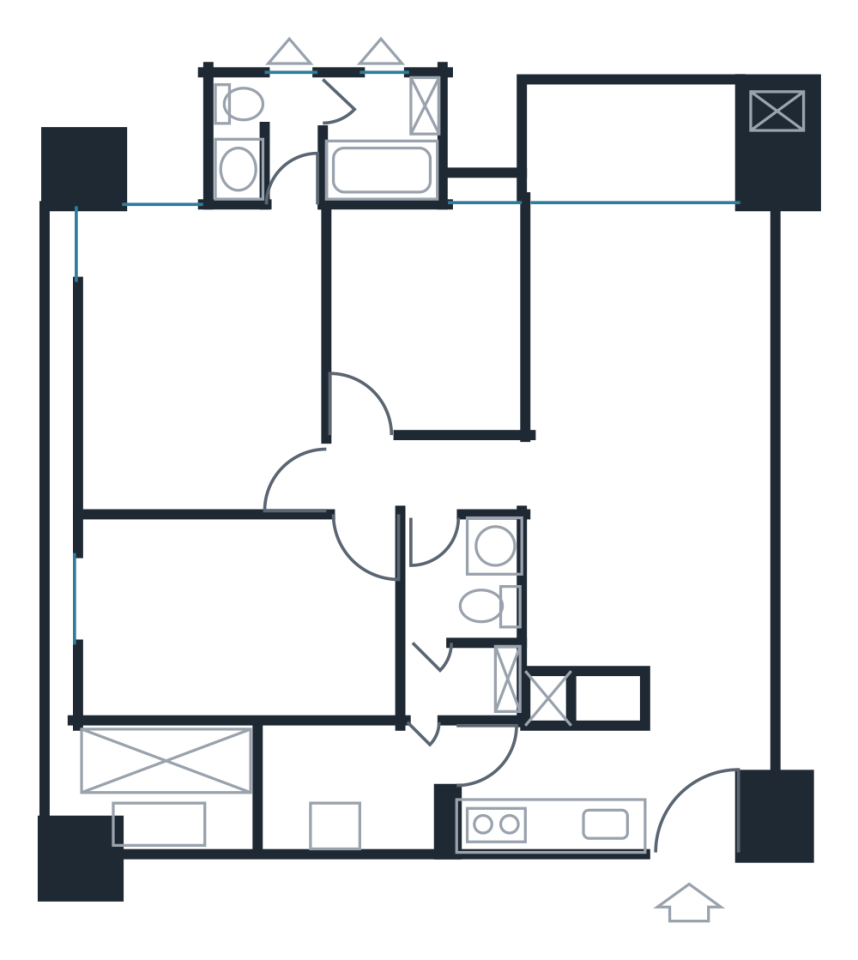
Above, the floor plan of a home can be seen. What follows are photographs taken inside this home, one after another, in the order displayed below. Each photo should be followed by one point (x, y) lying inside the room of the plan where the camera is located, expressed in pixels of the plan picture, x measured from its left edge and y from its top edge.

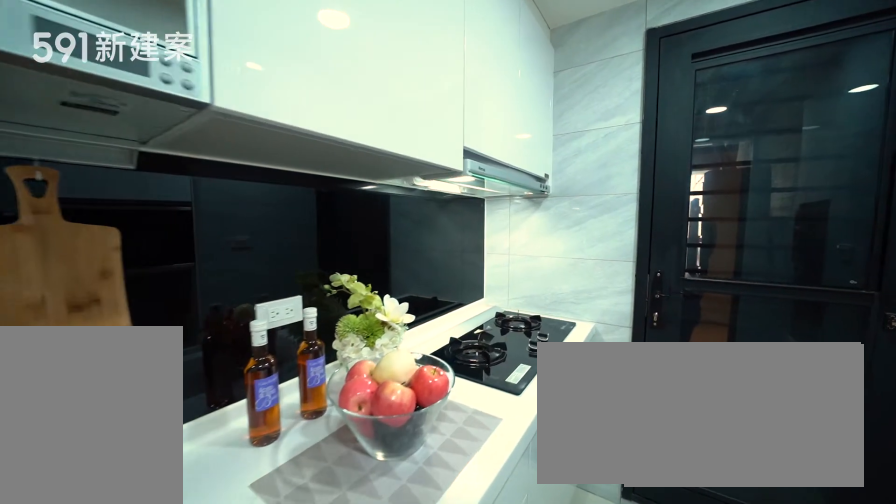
(546, 791)
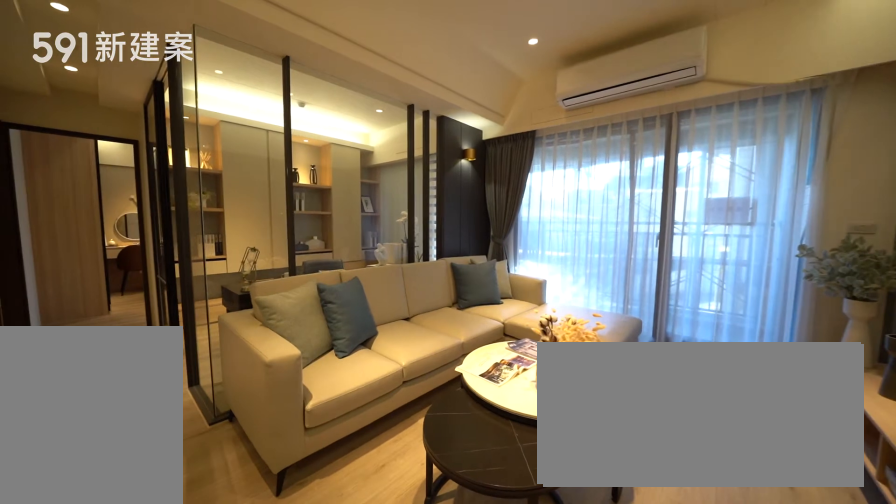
(638, 315)
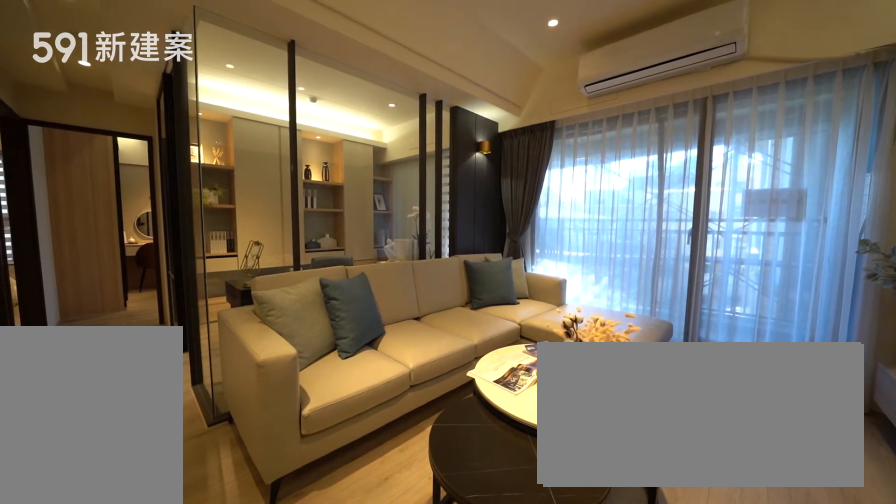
(638, 315)
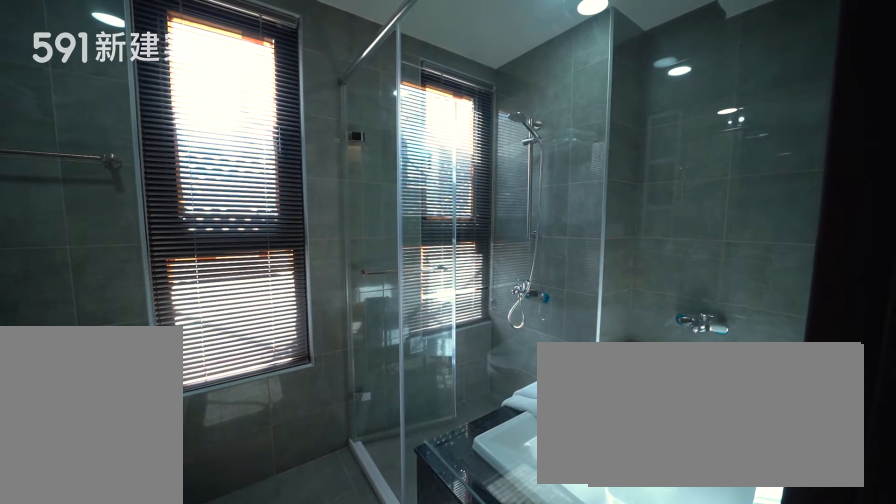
(325, 133)
